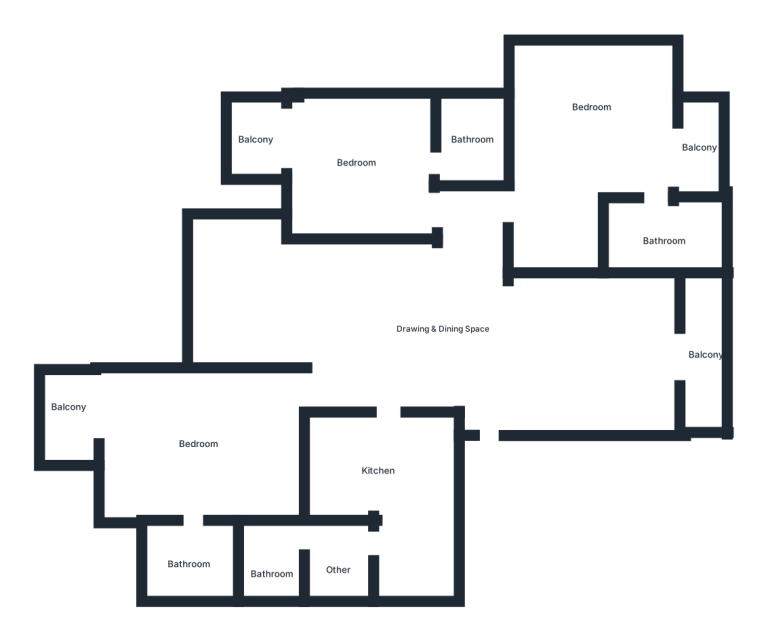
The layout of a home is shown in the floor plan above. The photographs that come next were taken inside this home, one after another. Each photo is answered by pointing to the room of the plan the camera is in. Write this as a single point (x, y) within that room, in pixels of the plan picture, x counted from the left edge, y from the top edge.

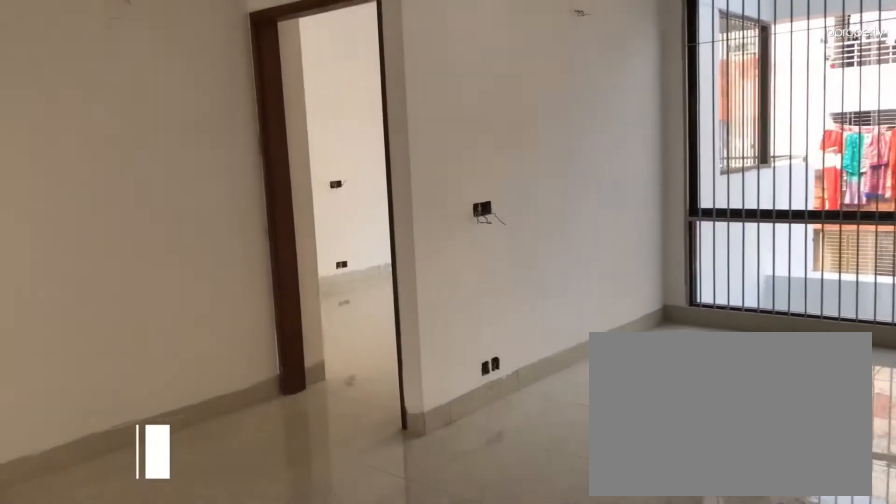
(410, 333)
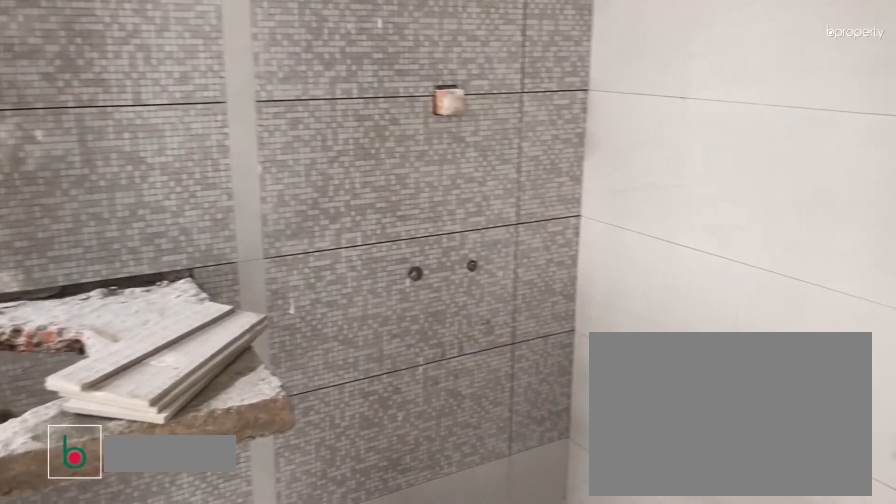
(657, 235)
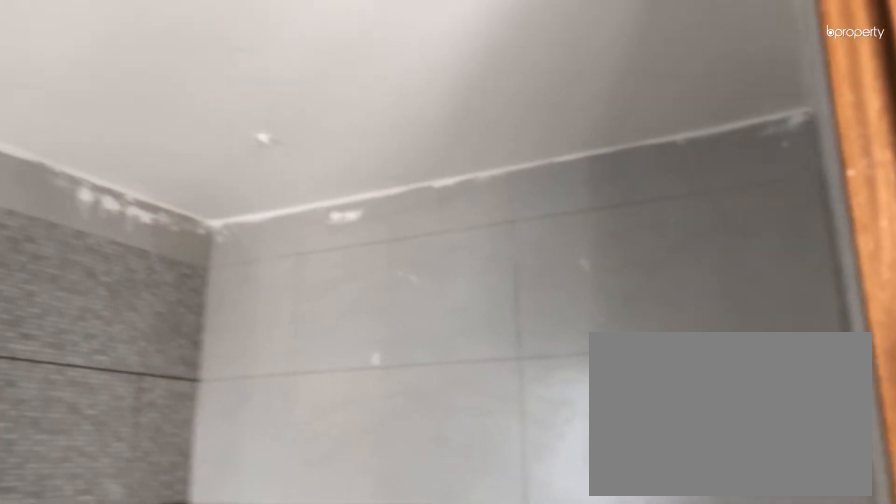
(658, 236)
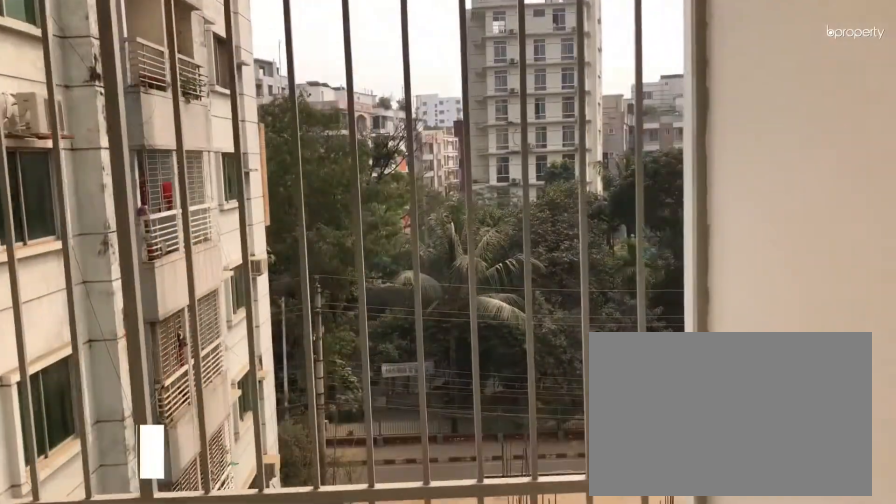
(703, 153)
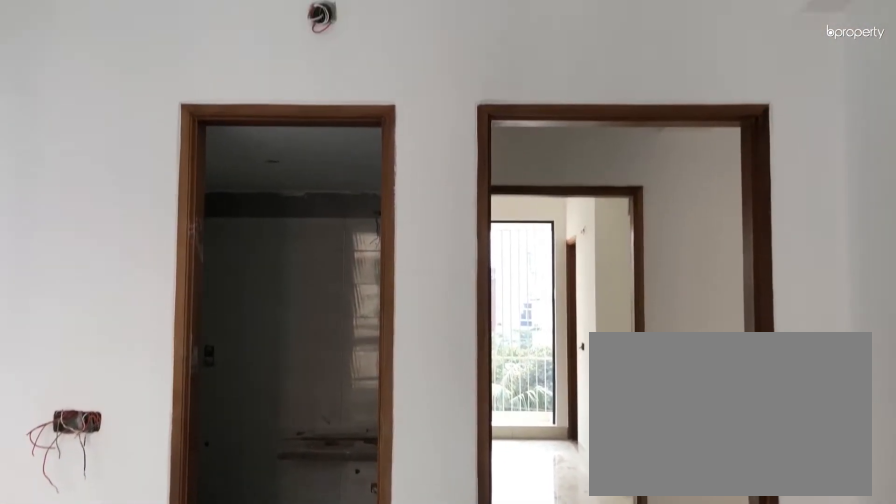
(354, 175)
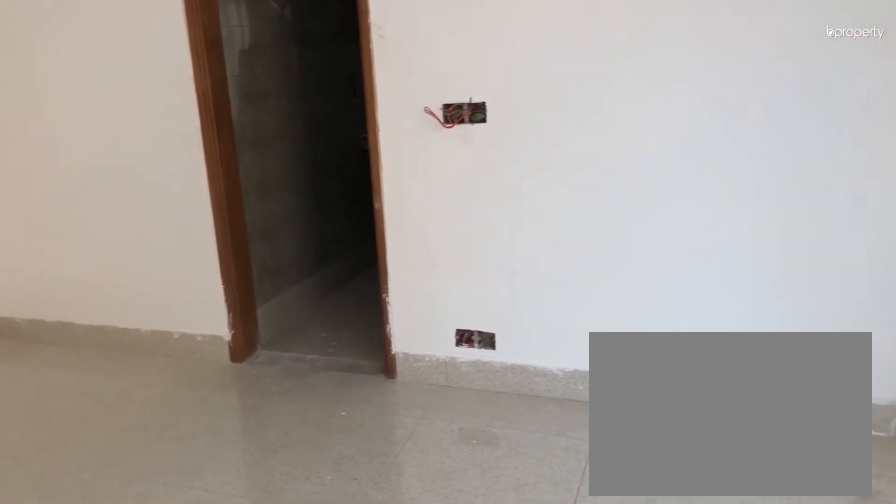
(195, 456)
